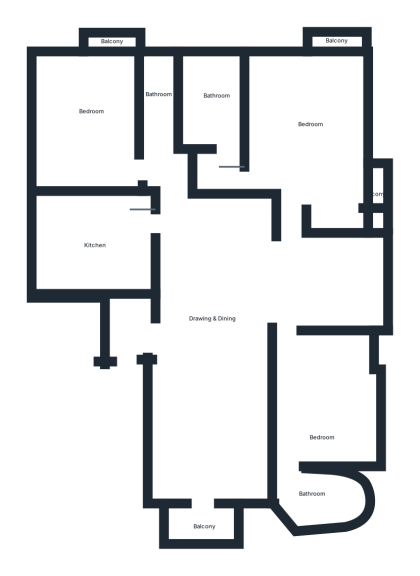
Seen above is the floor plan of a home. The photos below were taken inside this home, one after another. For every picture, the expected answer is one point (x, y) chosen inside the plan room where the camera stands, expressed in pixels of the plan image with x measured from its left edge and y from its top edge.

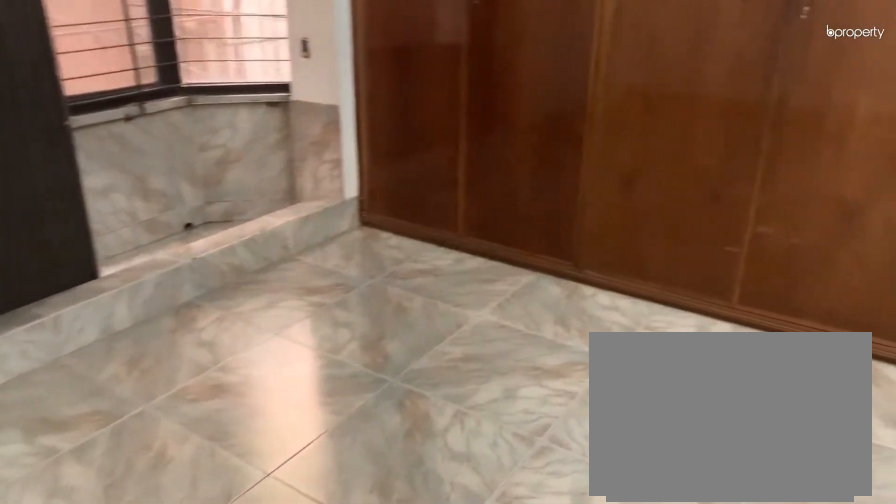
(311, 125)
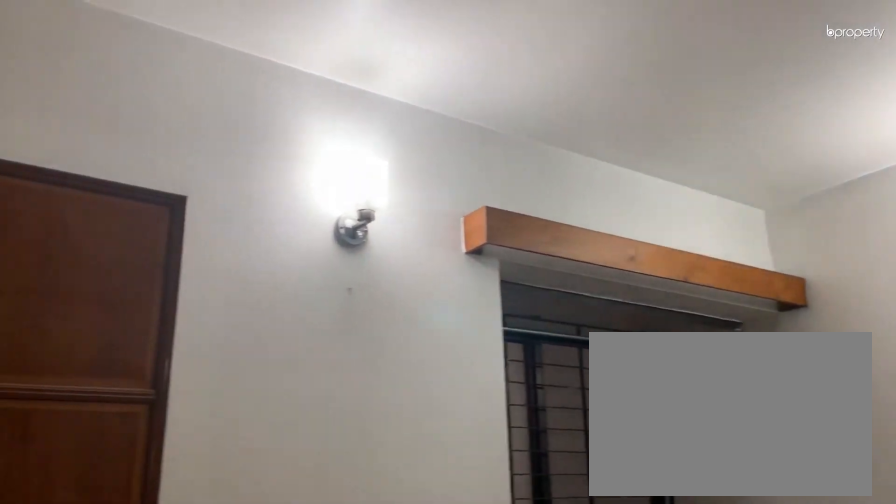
(311, 125)
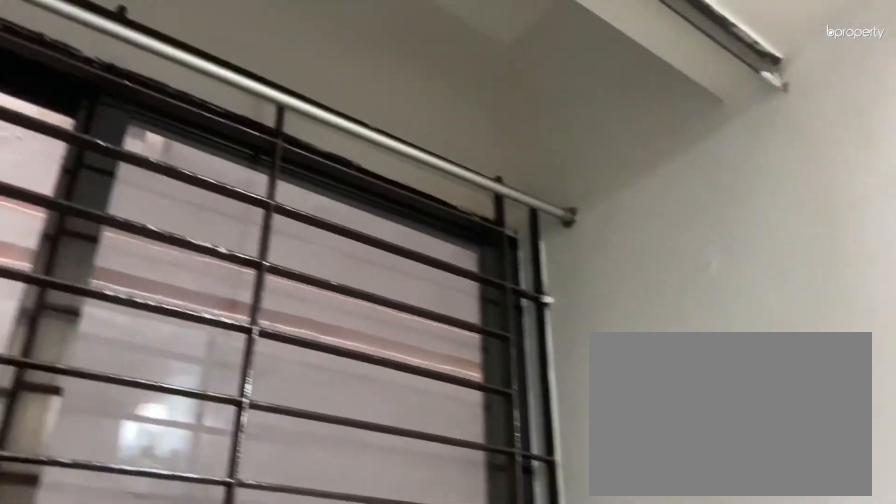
(381, 194)
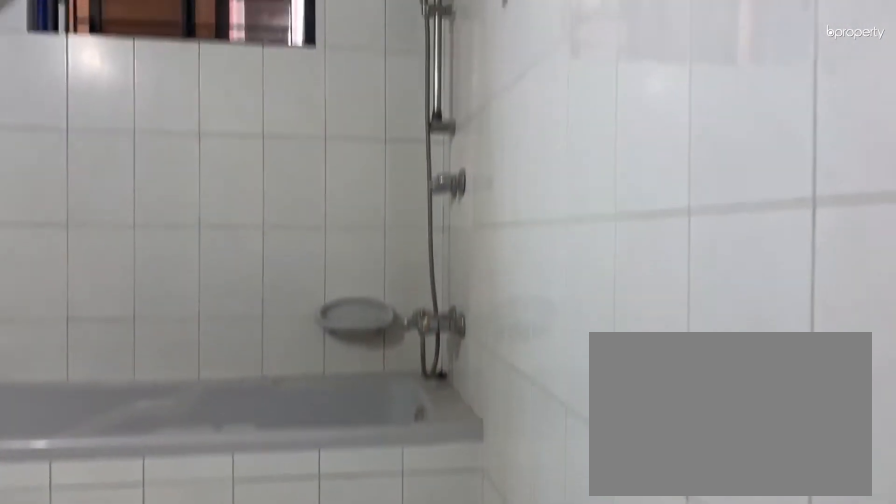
(214, 101)
